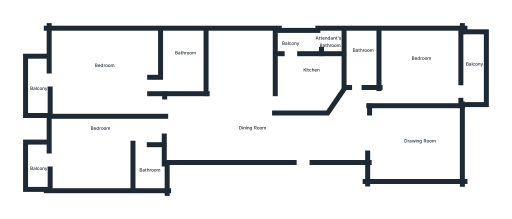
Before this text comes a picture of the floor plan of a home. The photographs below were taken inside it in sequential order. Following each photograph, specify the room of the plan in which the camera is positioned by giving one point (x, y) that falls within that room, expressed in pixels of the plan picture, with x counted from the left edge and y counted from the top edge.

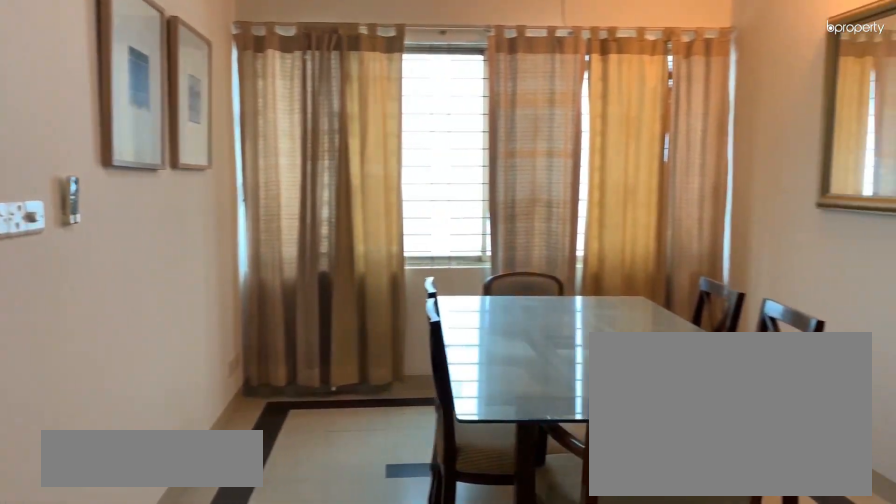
(239, 125)
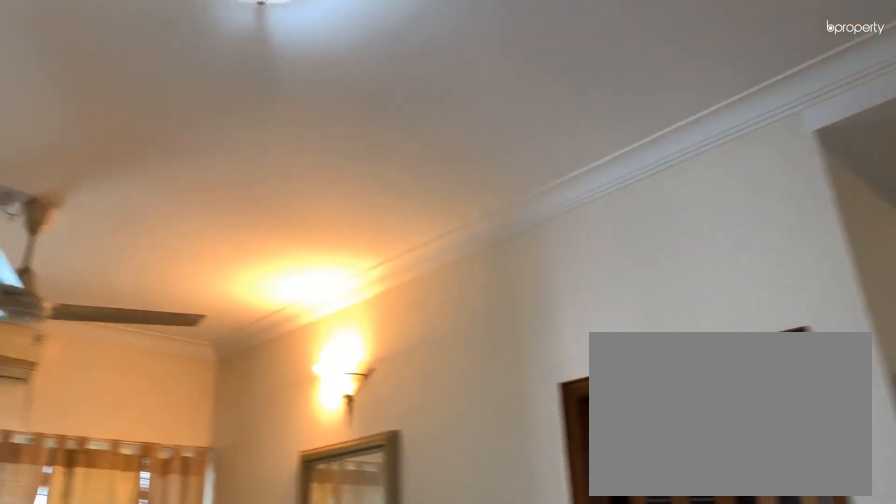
(249, 129)
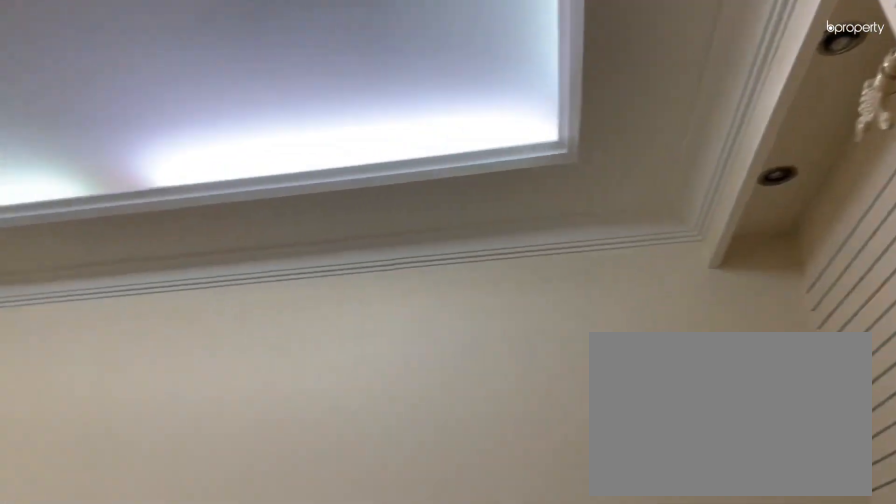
(415, 144)
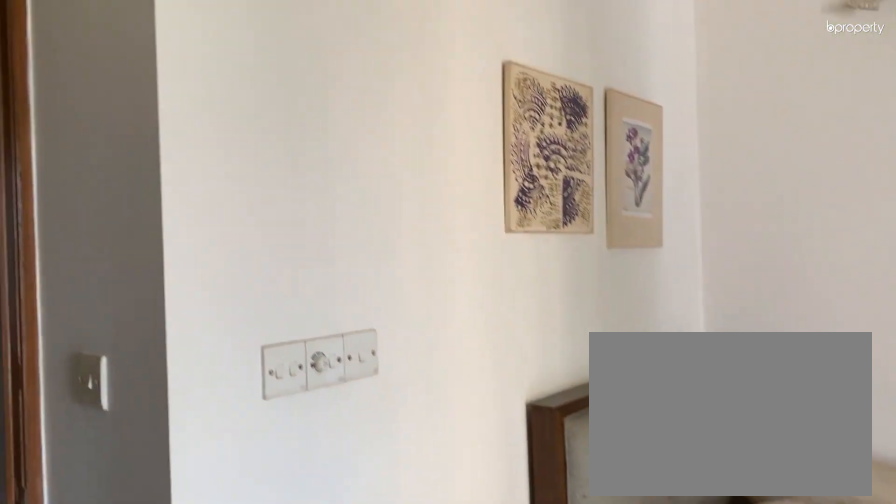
(426, 73)
